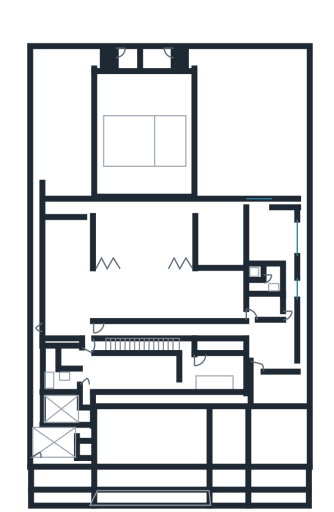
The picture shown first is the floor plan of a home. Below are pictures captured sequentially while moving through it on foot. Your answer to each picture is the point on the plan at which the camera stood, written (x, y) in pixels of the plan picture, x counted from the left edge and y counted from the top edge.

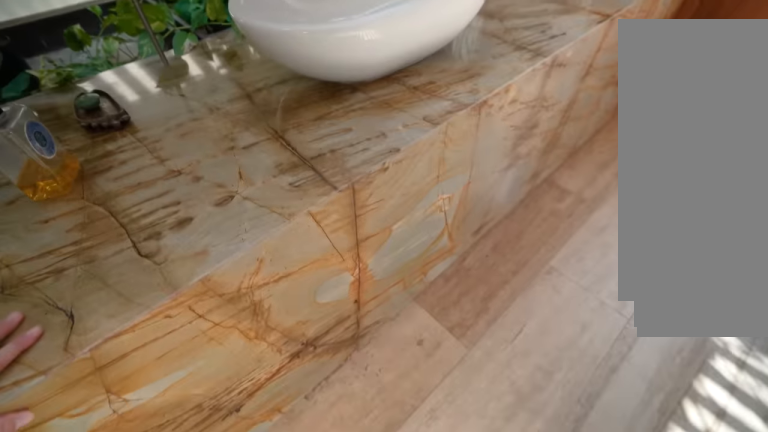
(201, 363)
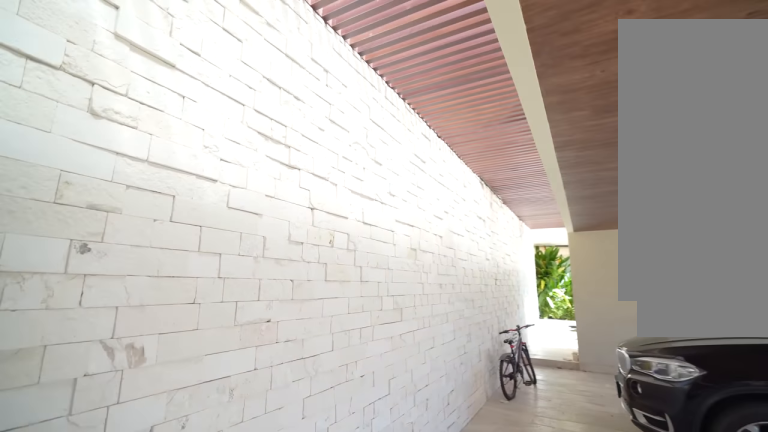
(110, 404)
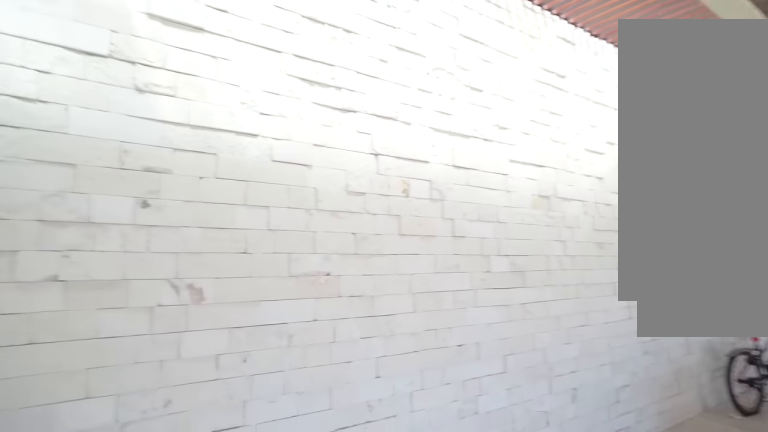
(116, 407)
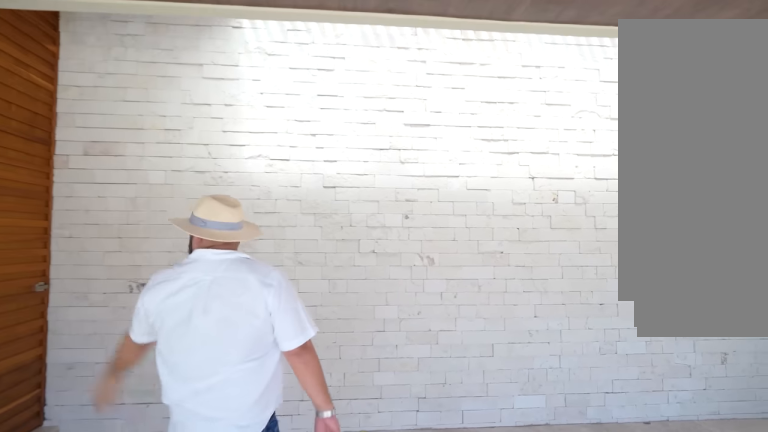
(120, 411)
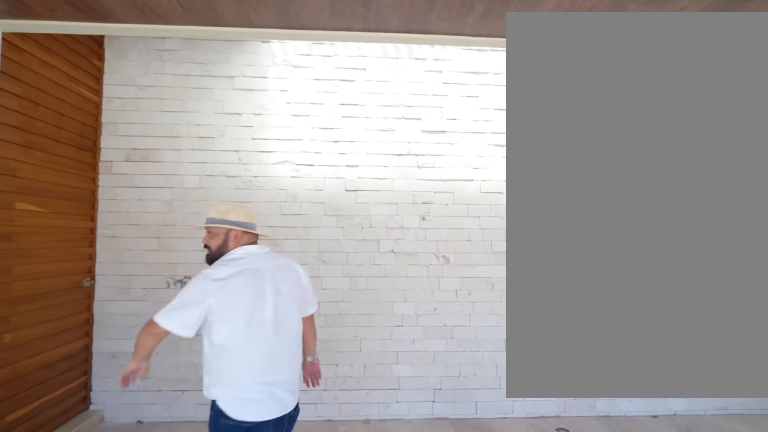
(120, 411)
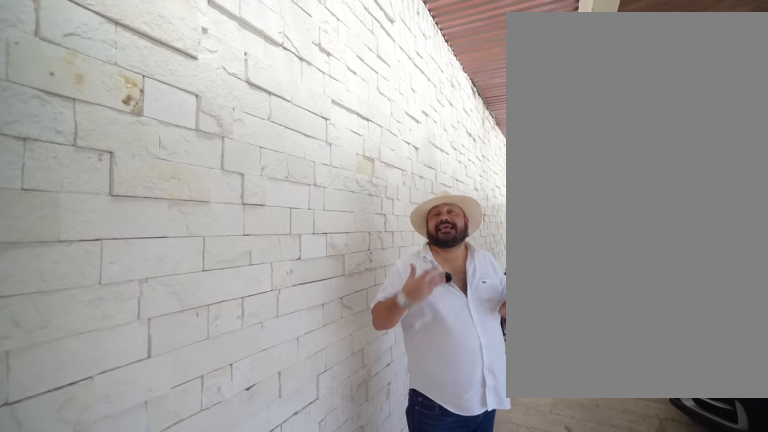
(125, 409)
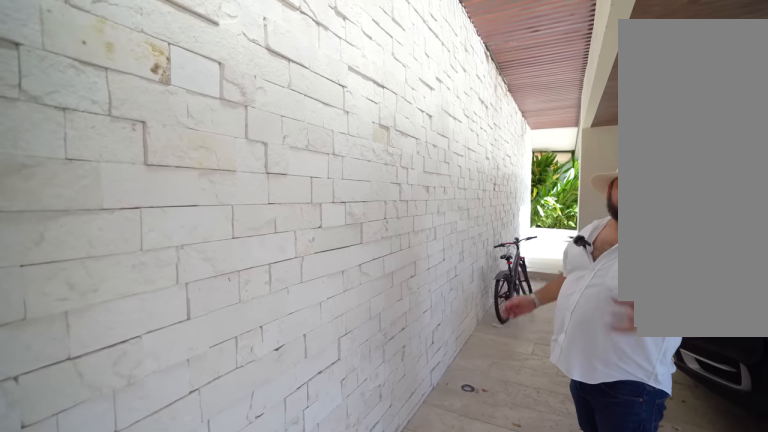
(124, 406)
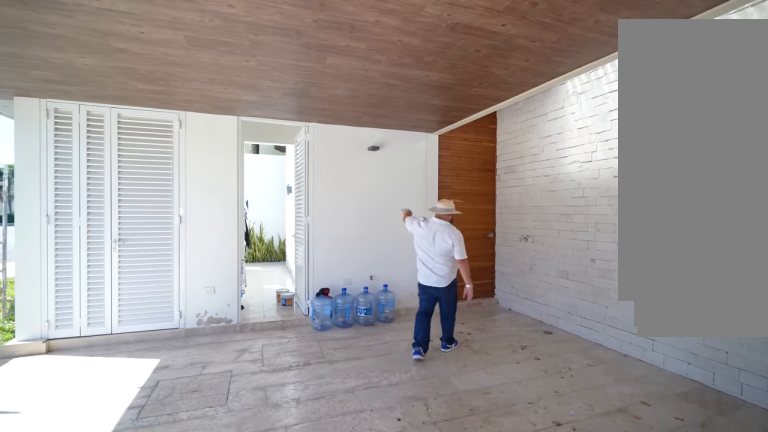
(139, 429)
